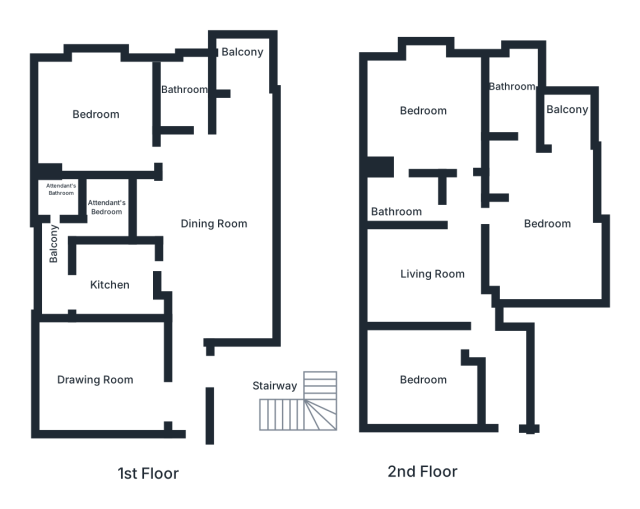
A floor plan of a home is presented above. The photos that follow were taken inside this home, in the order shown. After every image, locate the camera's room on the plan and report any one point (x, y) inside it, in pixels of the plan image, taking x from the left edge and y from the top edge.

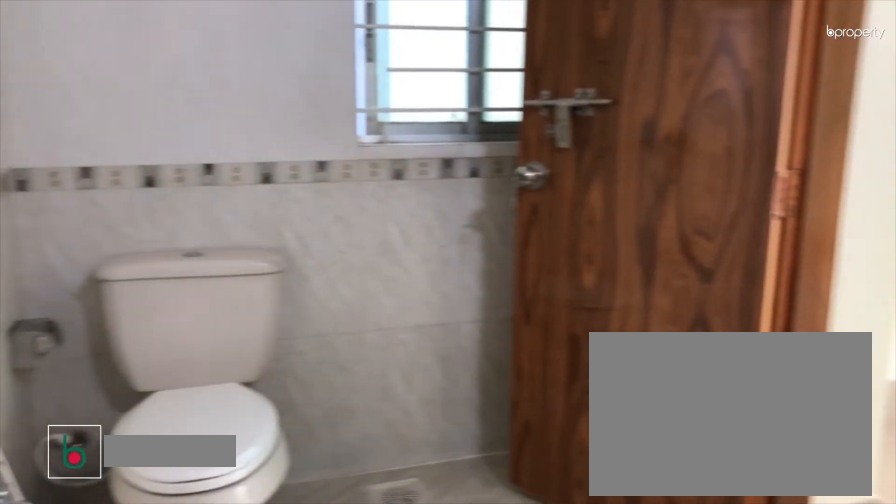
(410, 201)
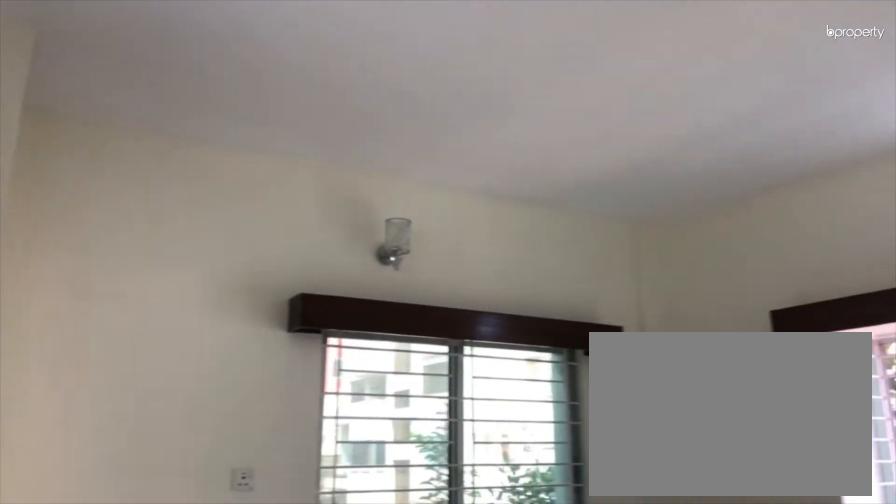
(413, 103)
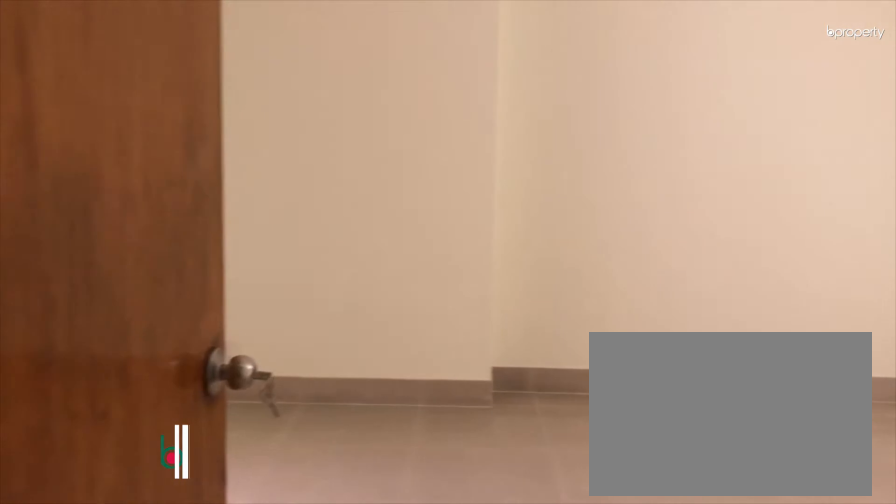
(546, 239)
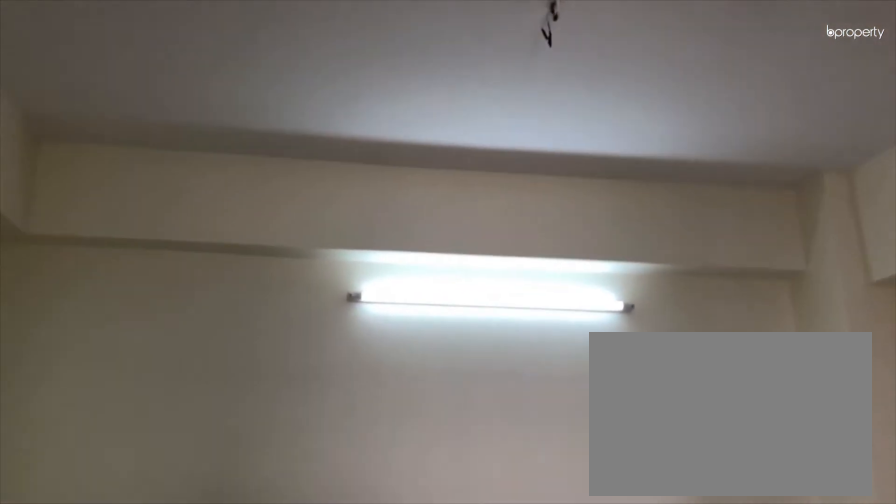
(546, 239)
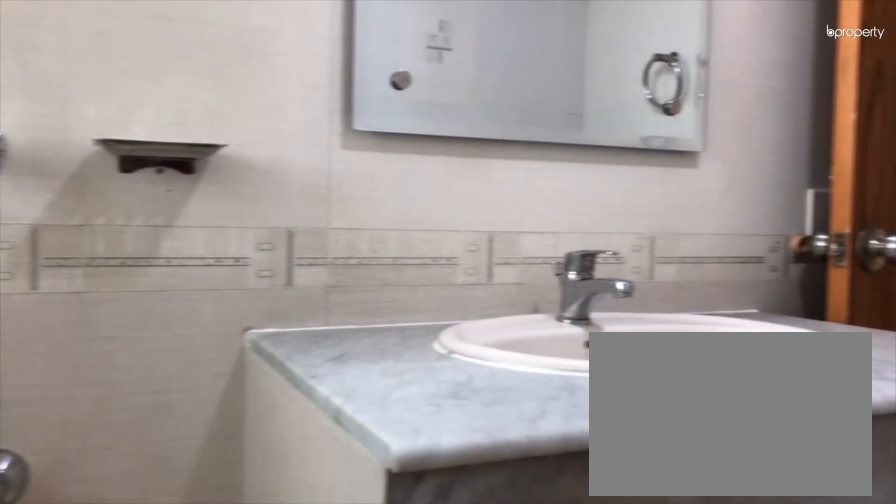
(509, 93)
